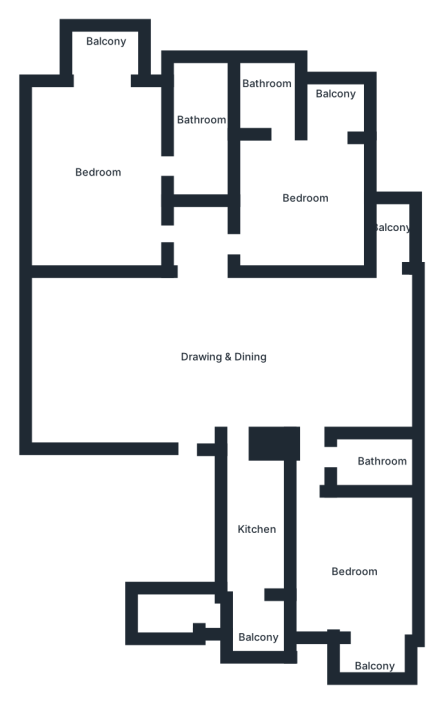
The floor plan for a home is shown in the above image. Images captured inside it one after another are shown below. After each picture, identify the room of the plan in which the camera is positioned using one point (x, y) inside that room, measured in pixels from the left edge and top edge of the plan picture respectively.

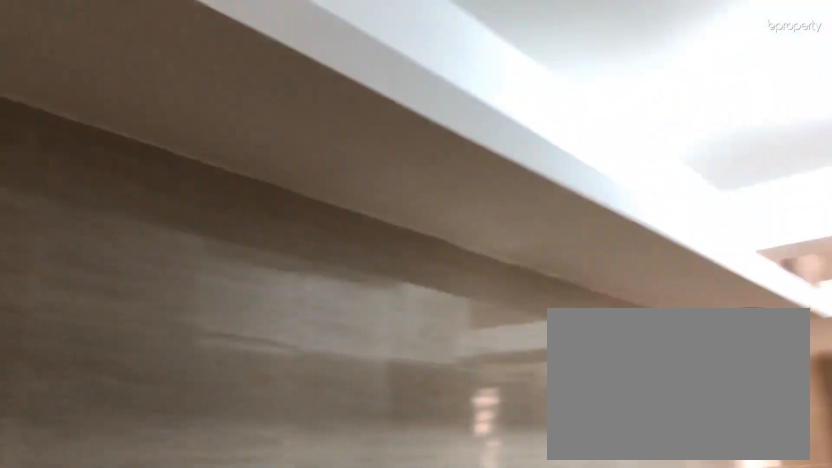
(254, 534)
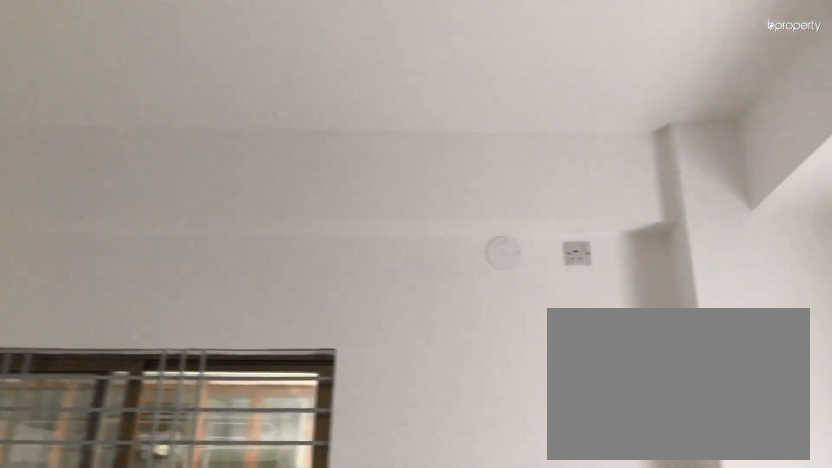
(361, 574)
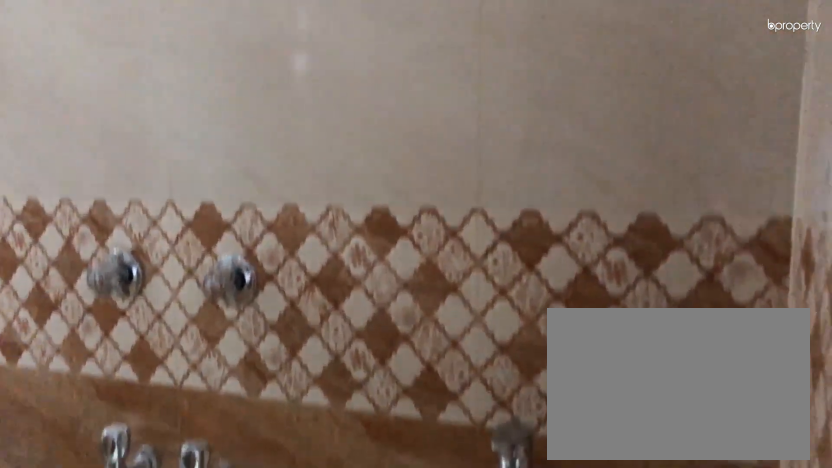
(366, 457)
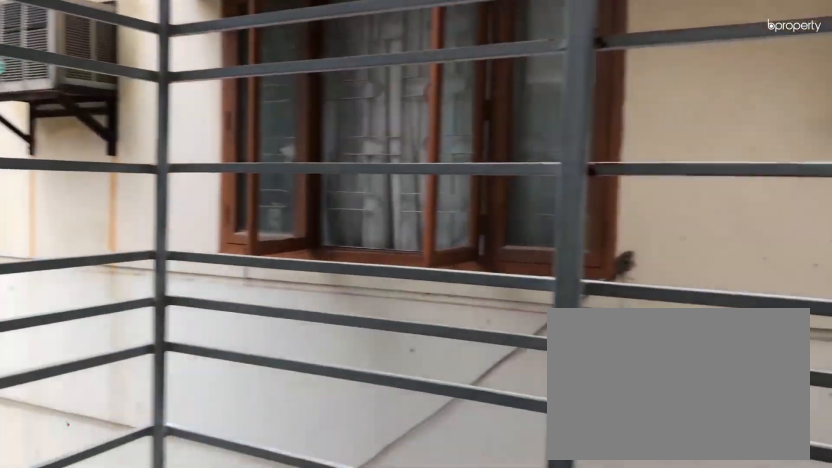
(389, 224)
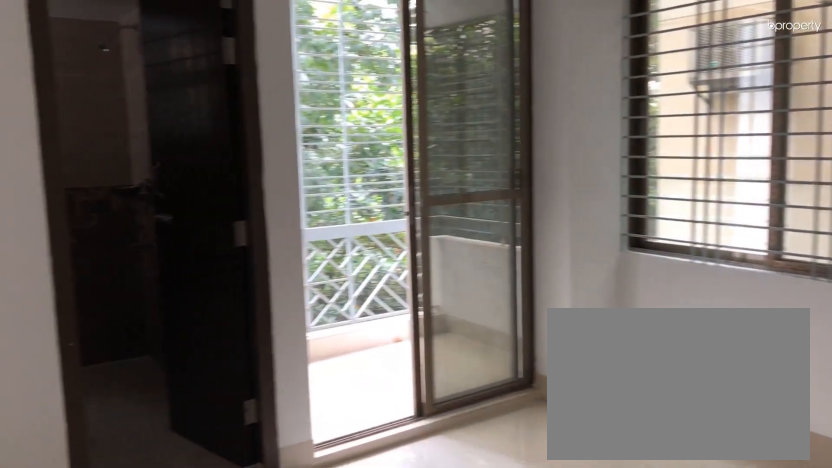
(297, 196)
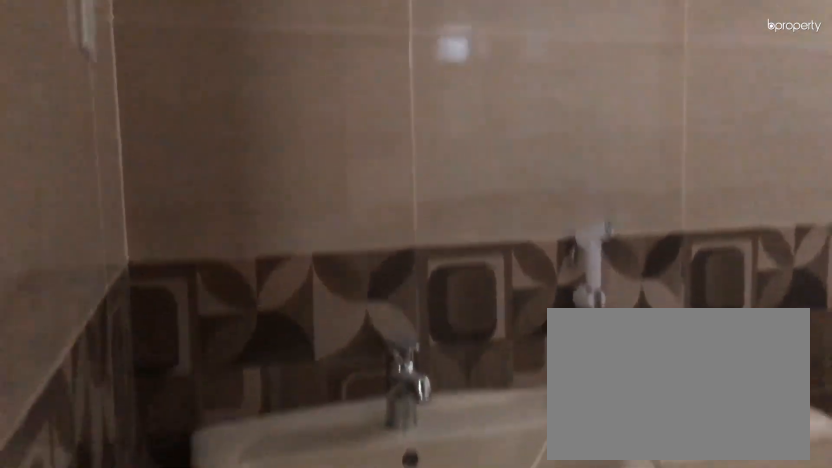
(265, 87)
